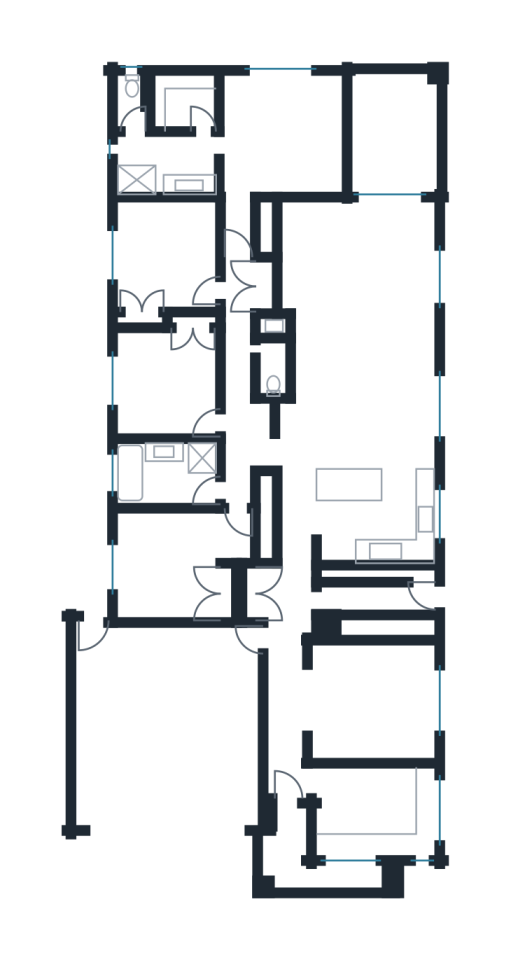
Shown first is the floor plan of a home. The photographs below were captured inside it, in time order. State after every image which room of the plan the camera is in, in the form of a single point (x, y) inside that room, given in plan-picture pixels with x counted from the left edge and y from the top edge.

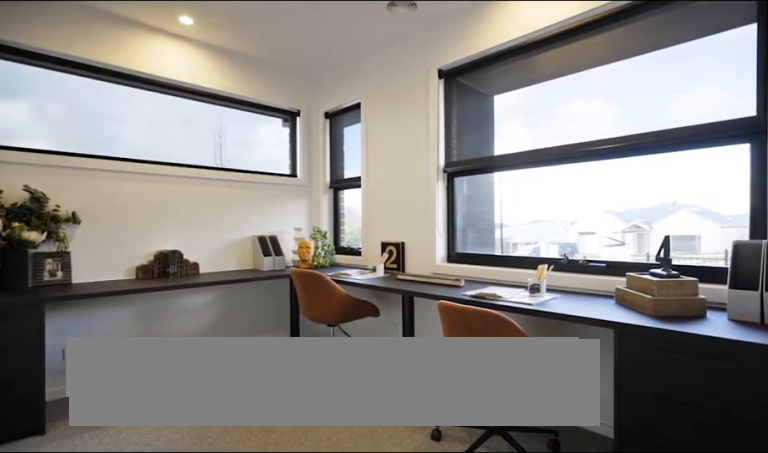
(376, 810)
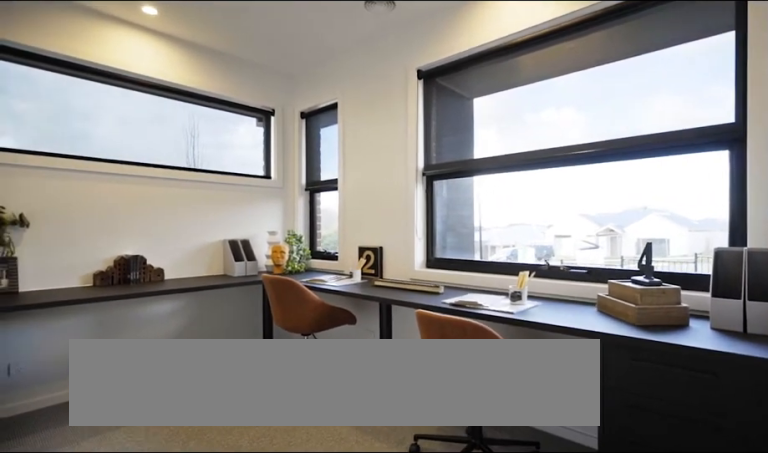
(376, 810)
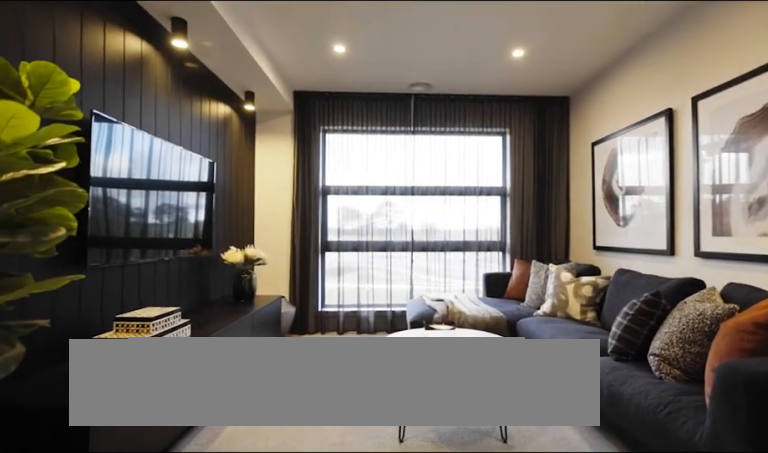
(373, 700)
